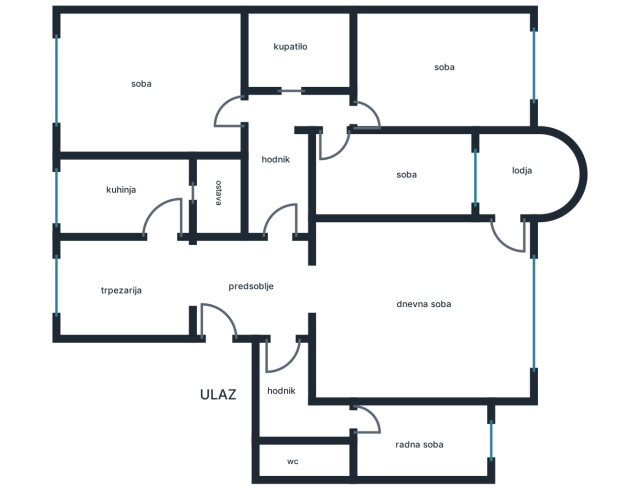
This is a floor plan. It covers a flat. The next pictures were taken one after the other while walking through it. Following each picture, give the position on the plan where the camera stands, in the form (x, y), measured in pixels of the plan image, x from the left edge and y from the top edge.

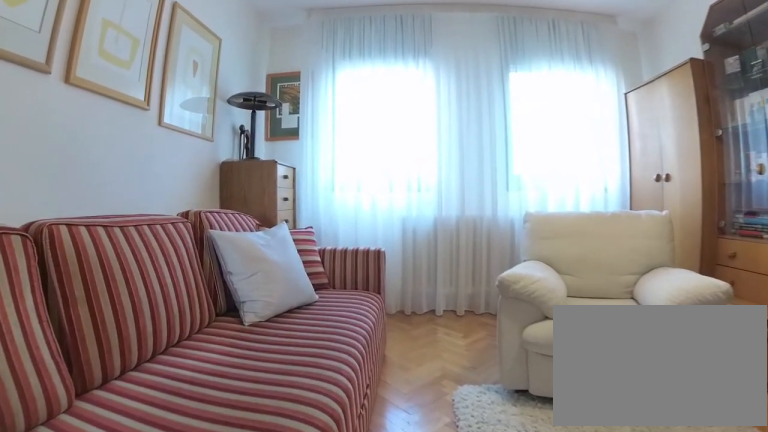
(188, 110)
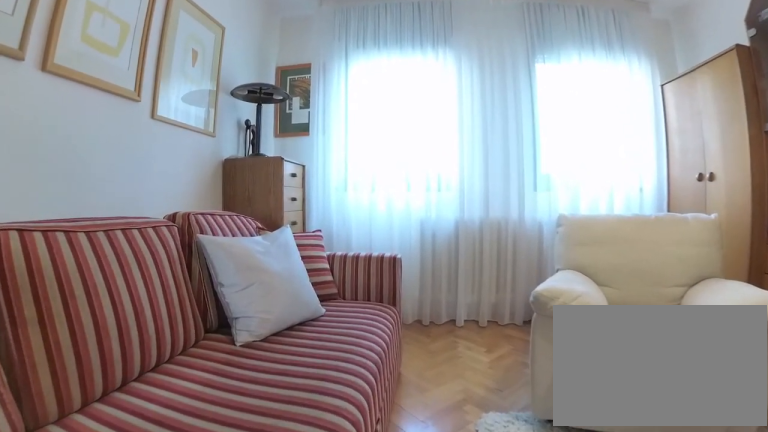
(180, 110)
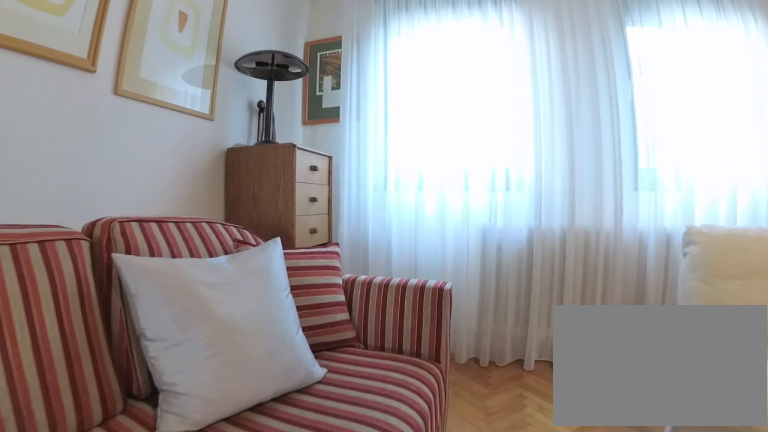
(155, 110)
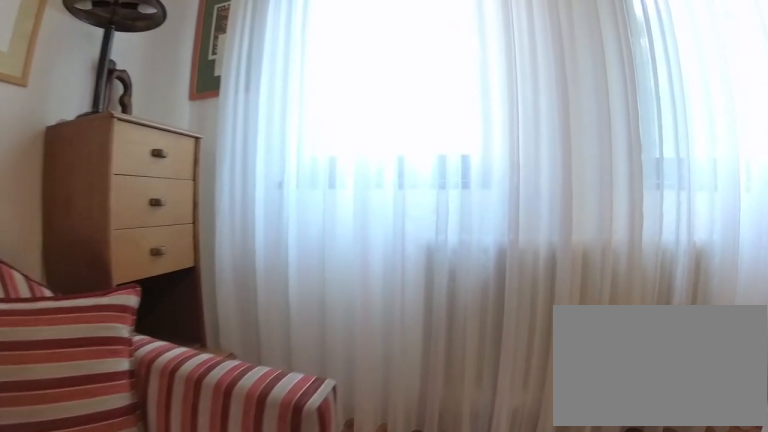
(123, 110)
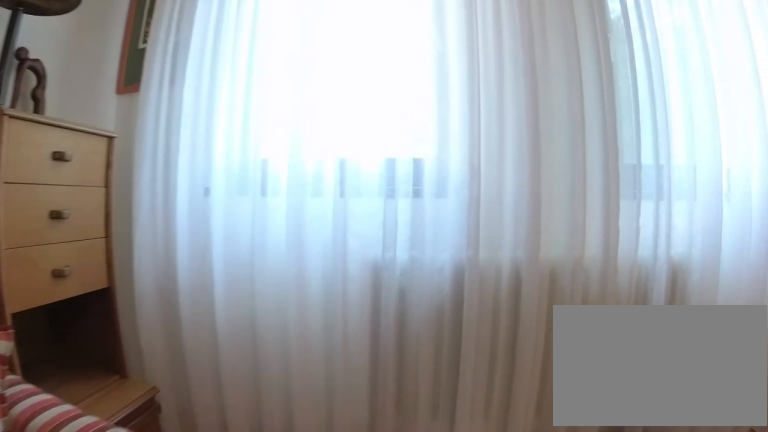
(116, 110)
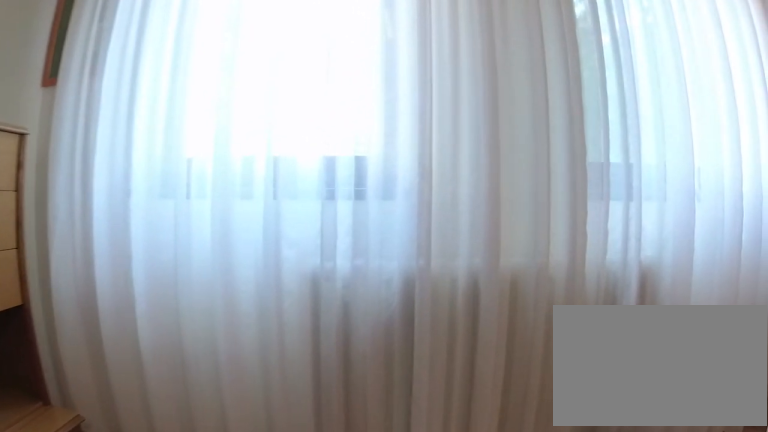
(109, 110)
